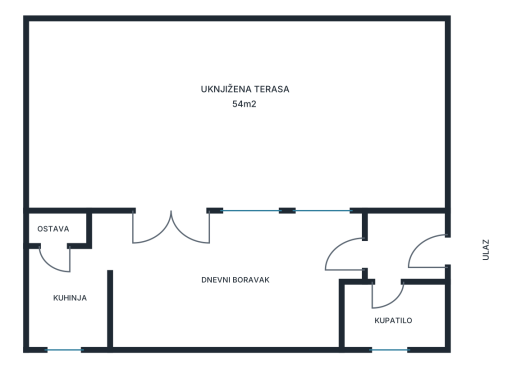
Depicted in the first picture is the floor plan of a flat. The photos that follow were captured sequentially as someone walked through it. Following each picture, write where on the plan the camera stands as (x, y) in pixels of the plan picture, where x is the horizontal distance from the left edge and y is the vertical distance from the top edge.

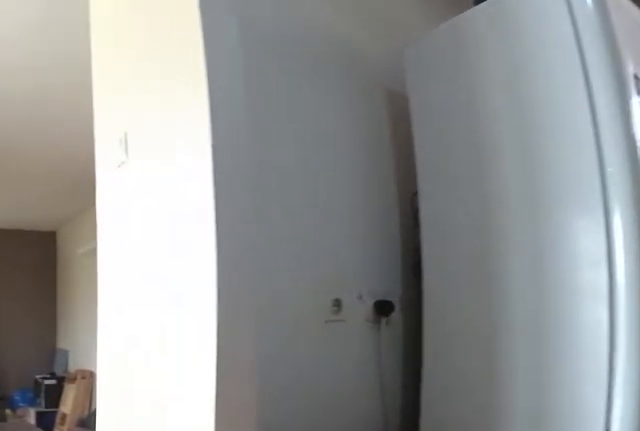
(47, 251)
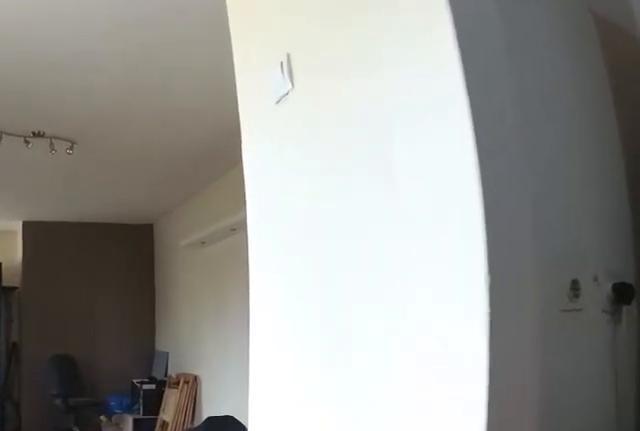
(68, 251)
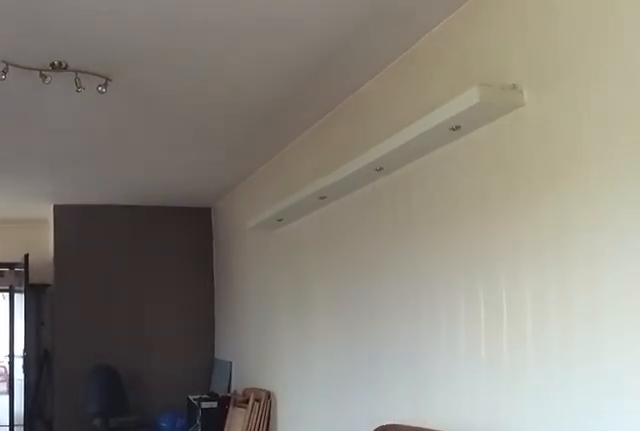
(117, 251)
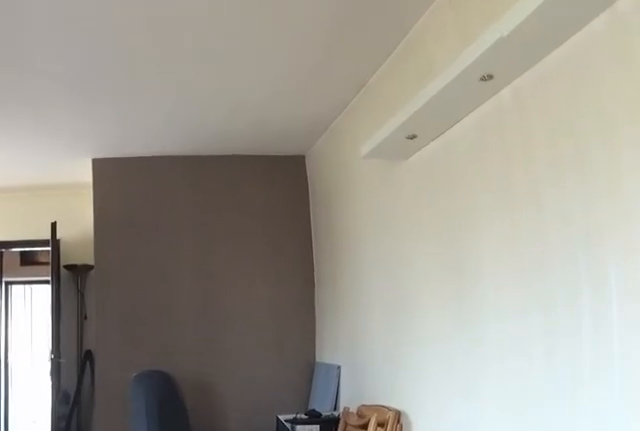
(152, 264)
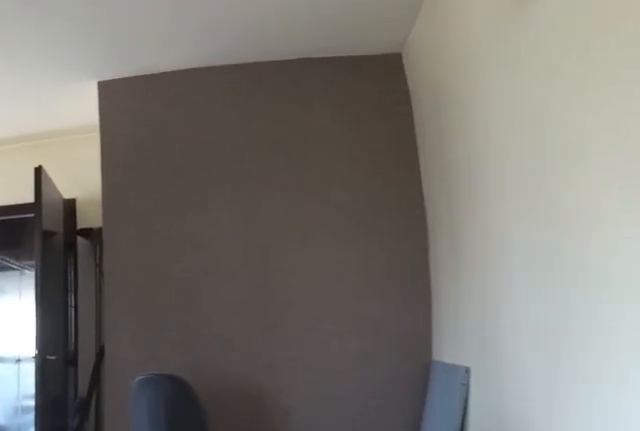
(199, 280)
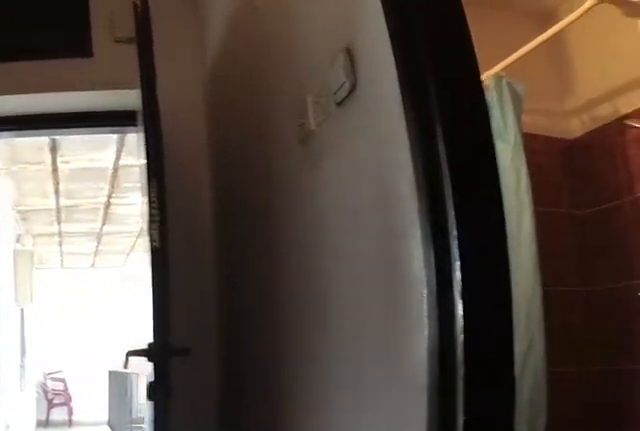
(342, 258)
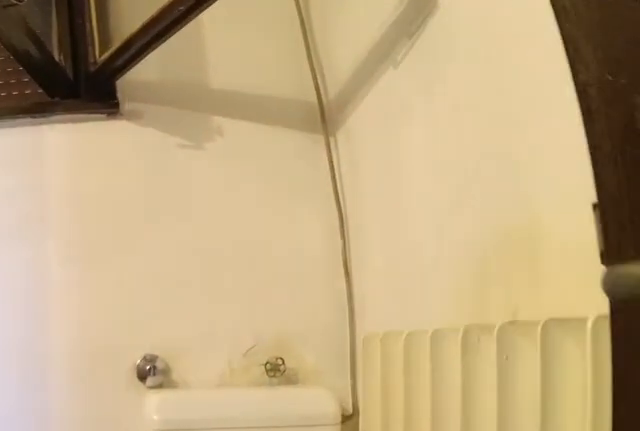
(364, 277)
